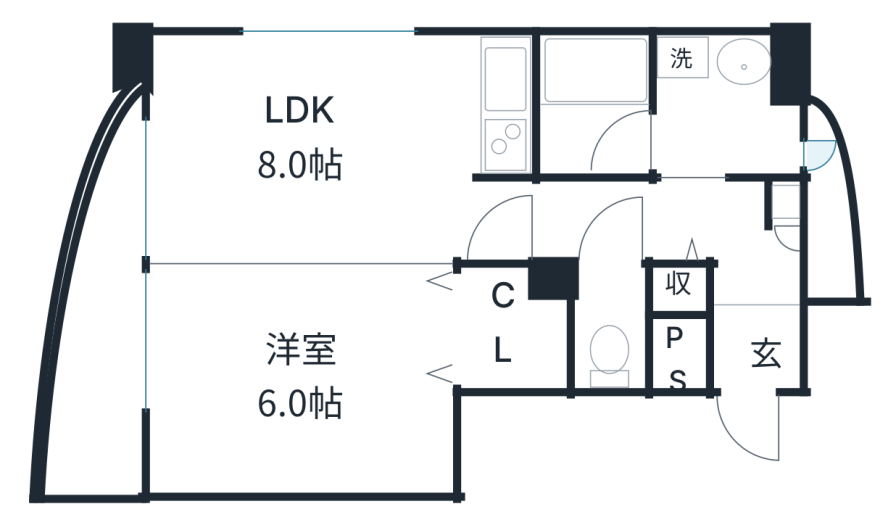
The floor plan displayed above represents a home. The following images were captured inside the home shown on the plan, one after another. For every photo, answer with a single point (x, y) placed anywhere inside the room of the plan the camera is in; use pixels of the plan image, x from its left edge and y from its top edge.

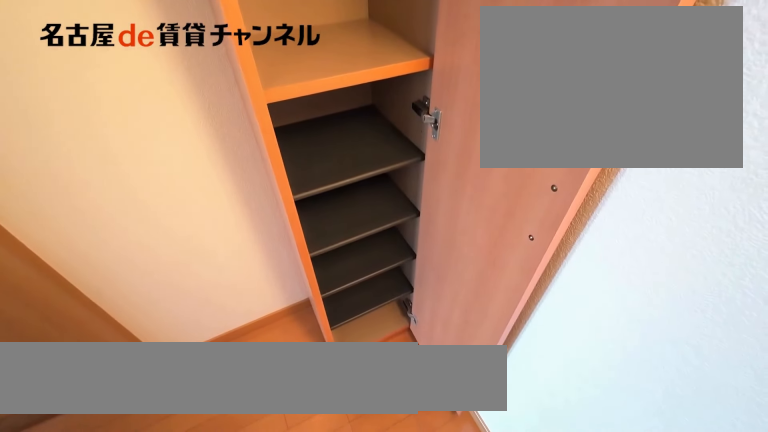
(785, 201)
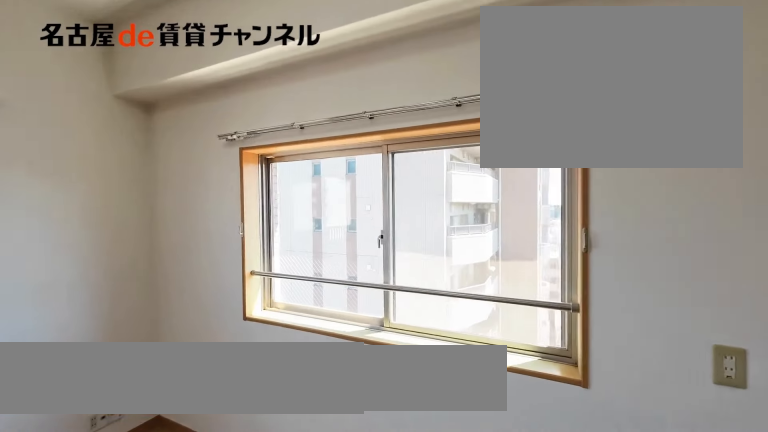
(308, 148)
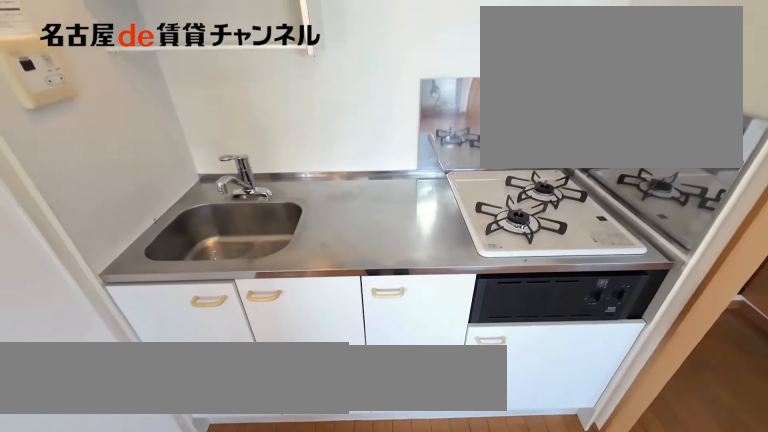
(510, 107)
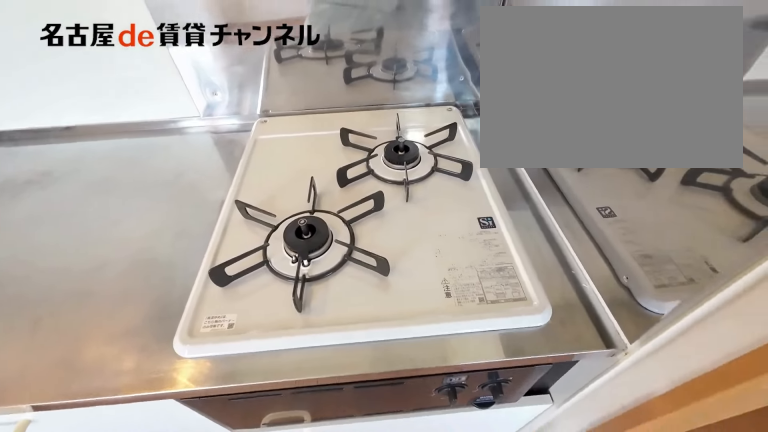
(510, 107)
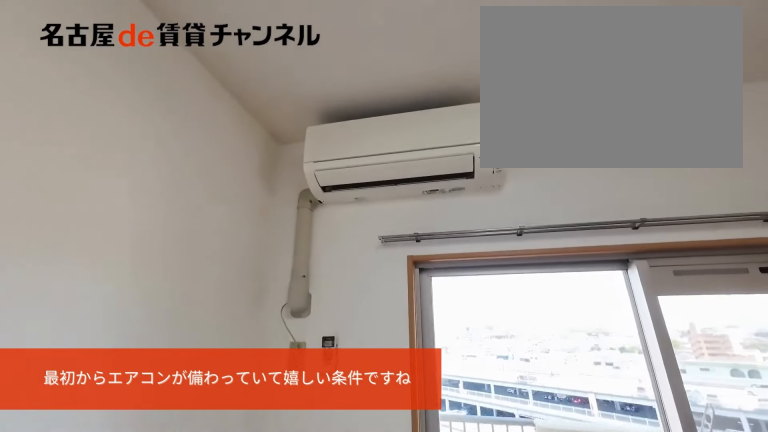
(299, 381)
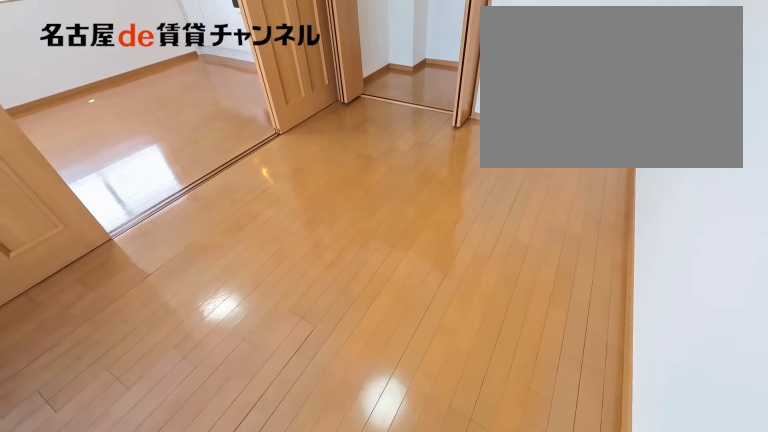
(299, 381)
